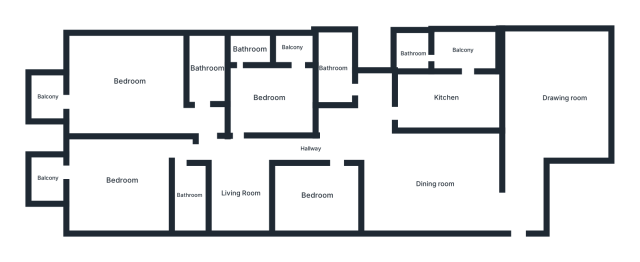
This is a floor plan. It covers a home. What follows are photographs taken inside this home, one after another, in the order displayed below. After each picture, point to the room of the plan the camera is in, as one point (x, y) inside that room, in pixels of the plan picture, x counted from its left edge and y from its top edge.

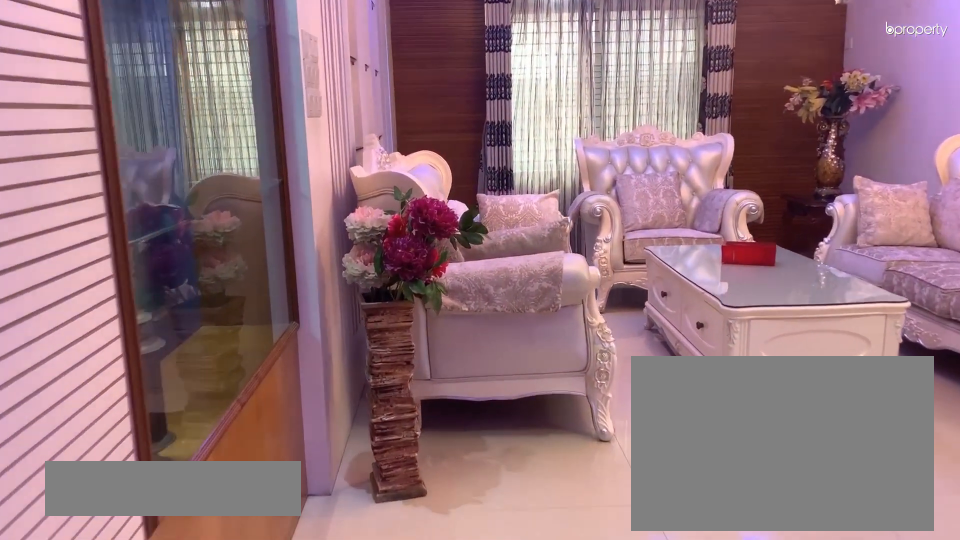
(522, 185)
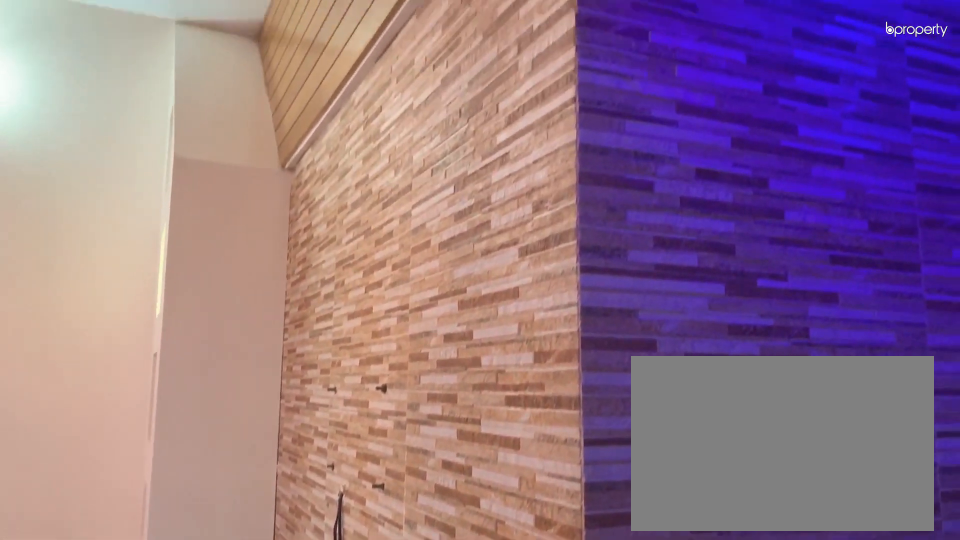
(563, 99)
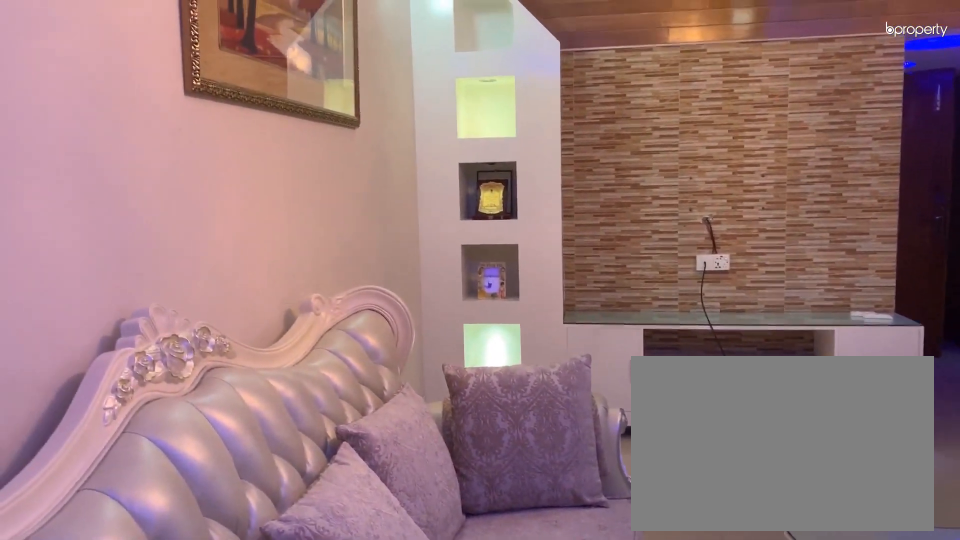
(563, 99)
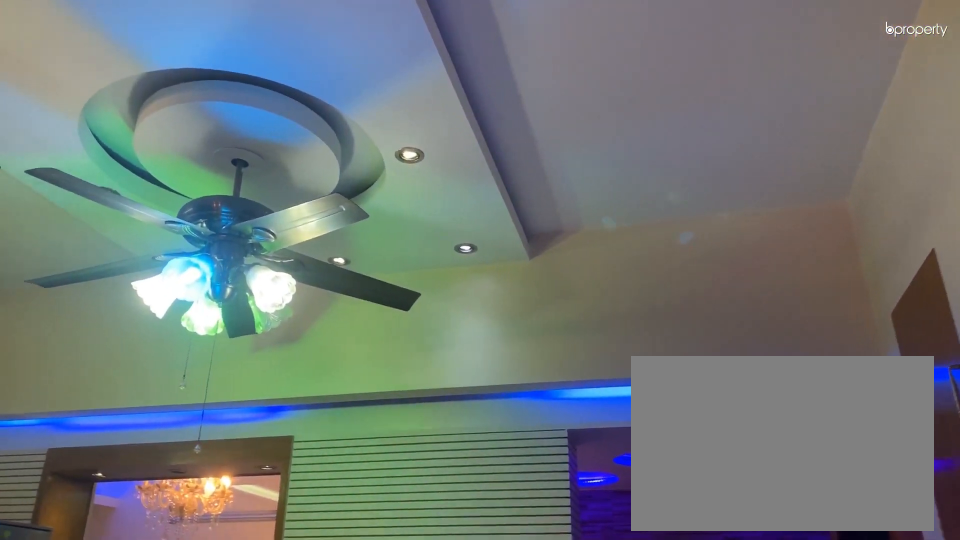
(434, 184)
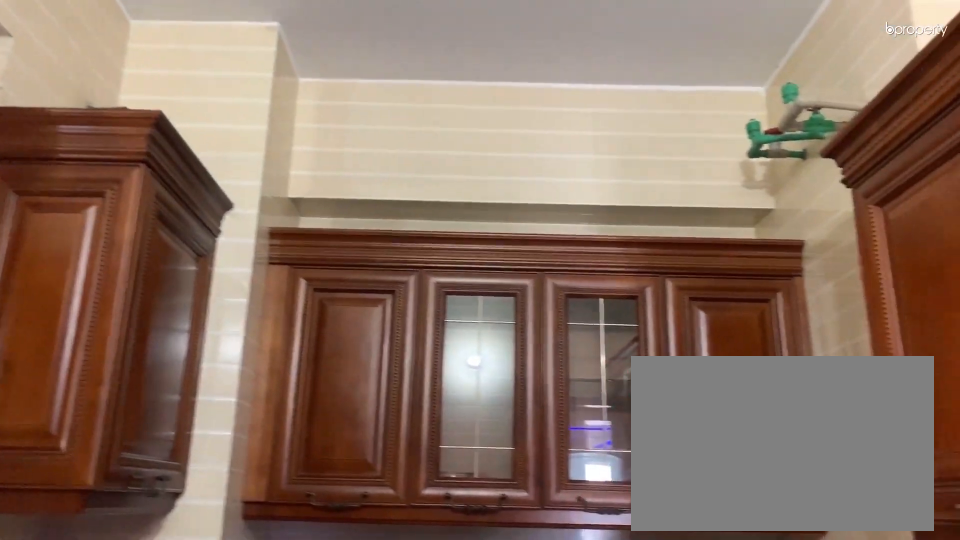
(444, 97)
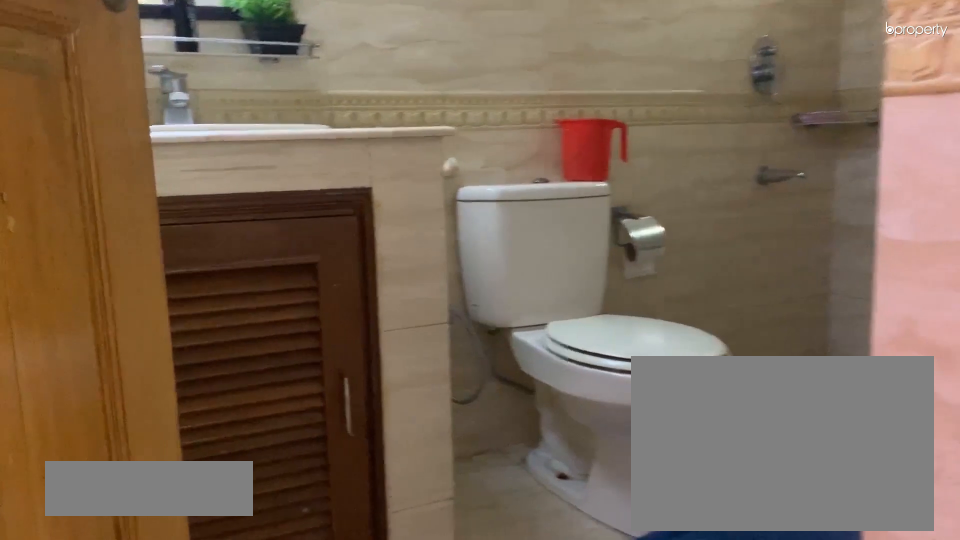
(334, 68)
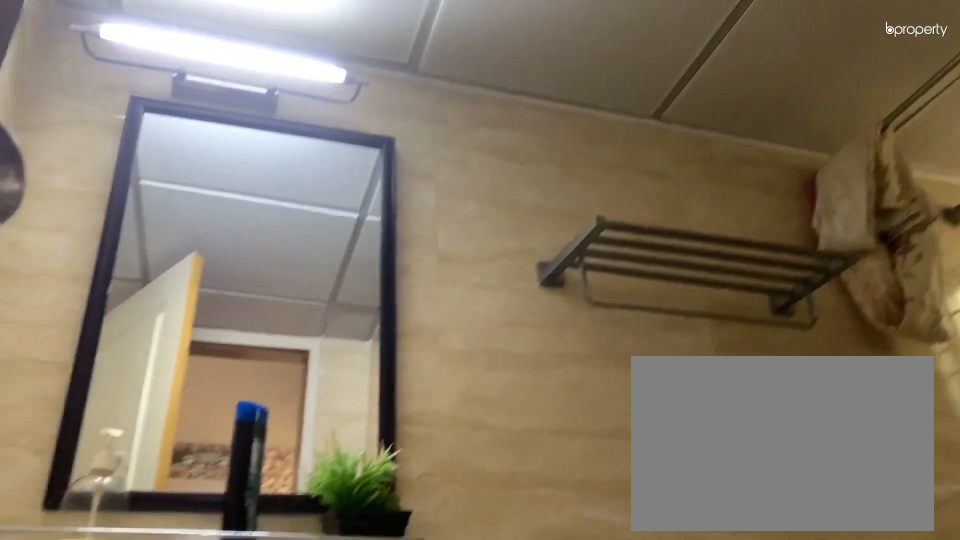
(334, 68)
